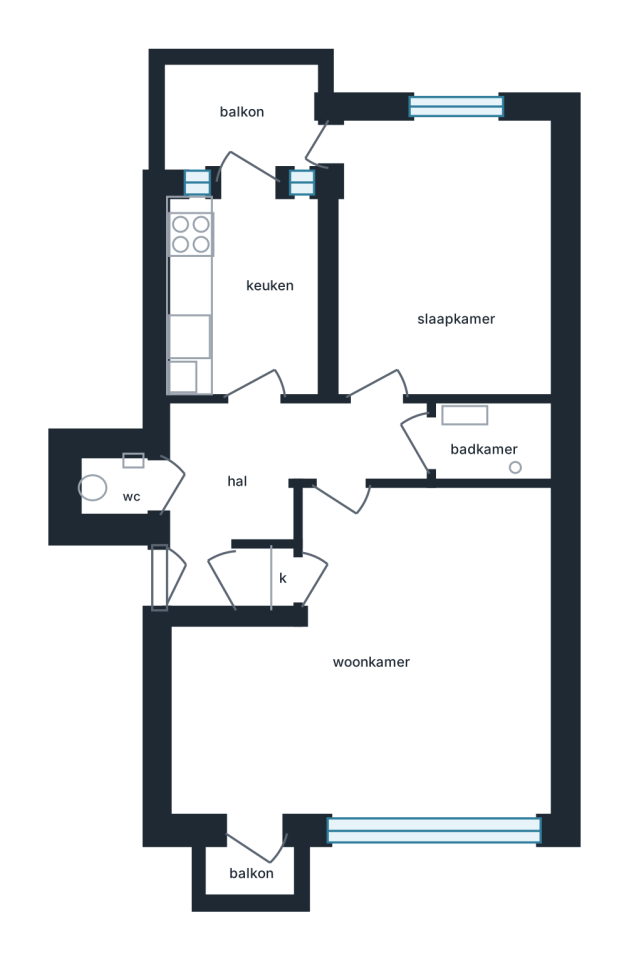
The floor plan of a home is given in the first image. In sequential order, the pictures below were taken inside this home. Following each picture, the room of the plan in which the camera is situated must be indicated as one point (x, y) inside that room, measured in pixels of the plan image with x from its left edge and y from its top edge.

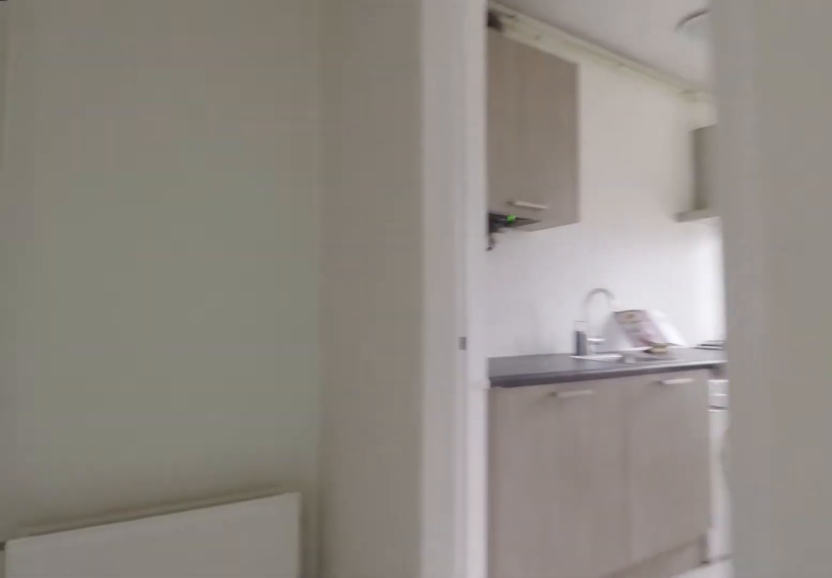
(265, 480)
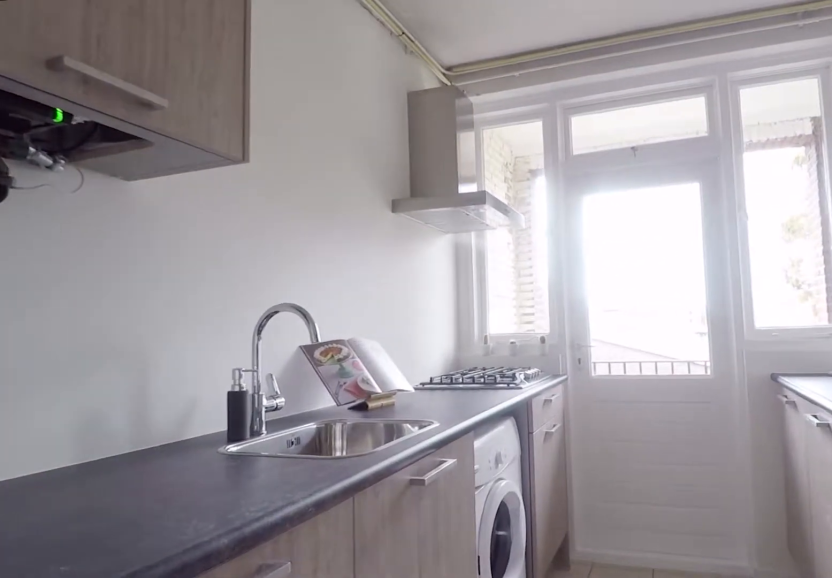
(245, 295)
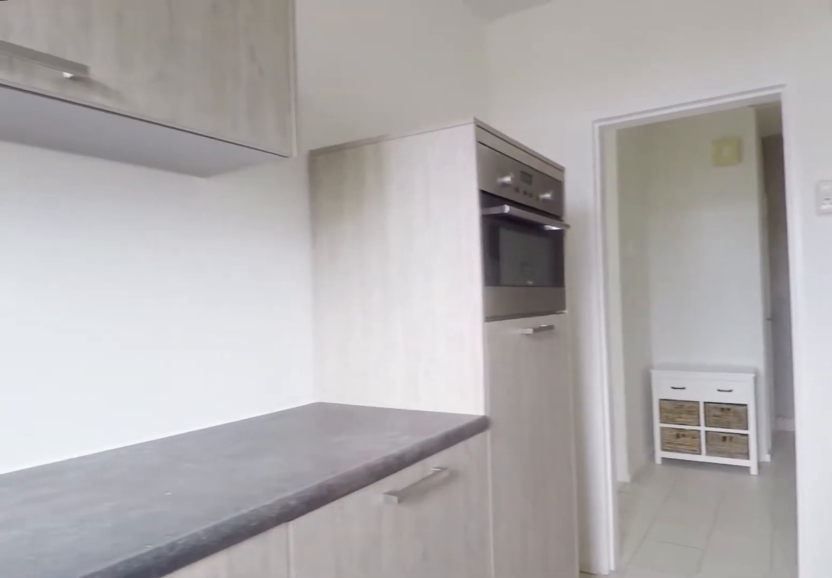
(245, 295)
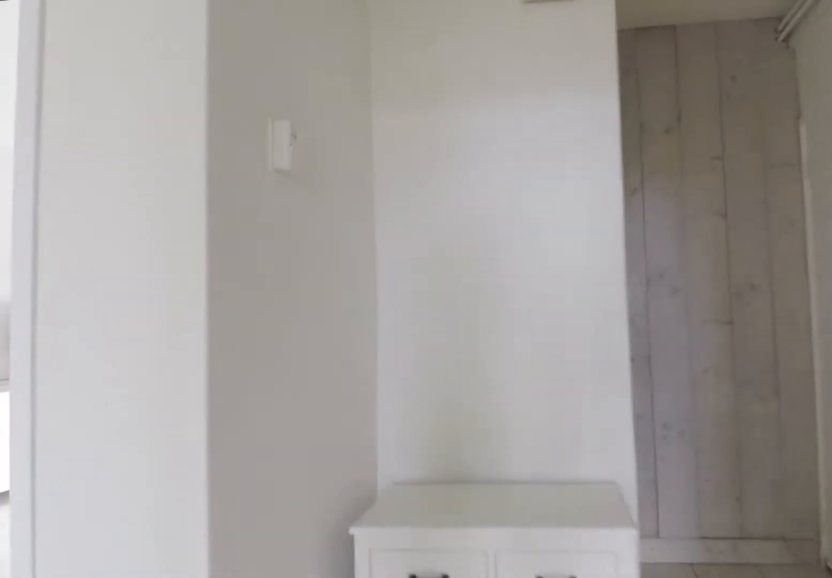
(265, 479)
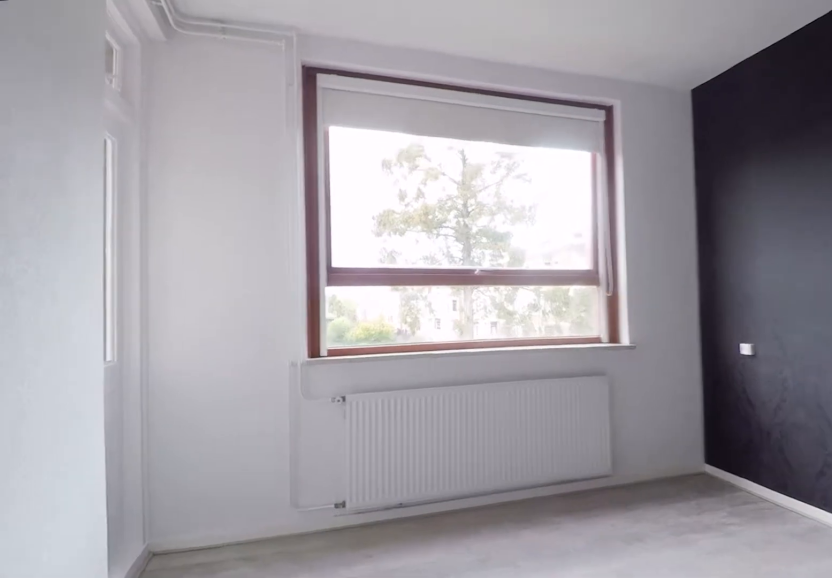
(432, 247)
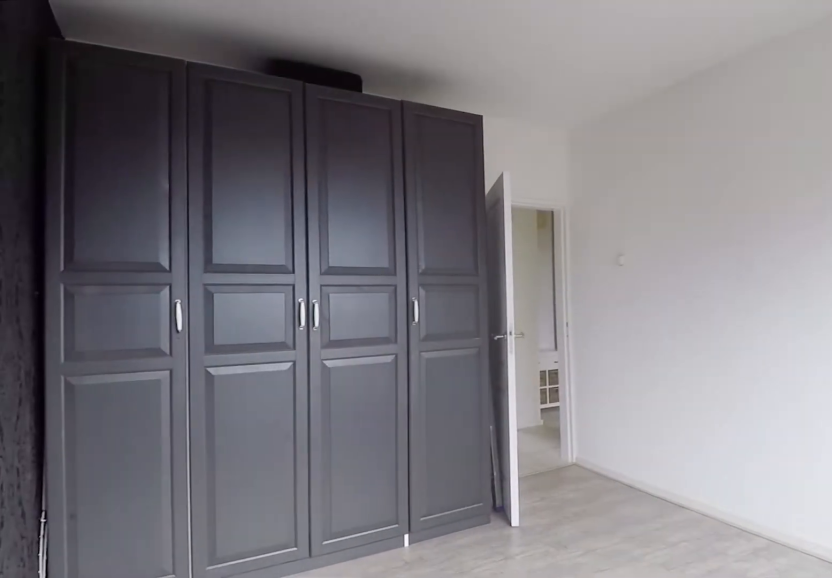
(432, 247)
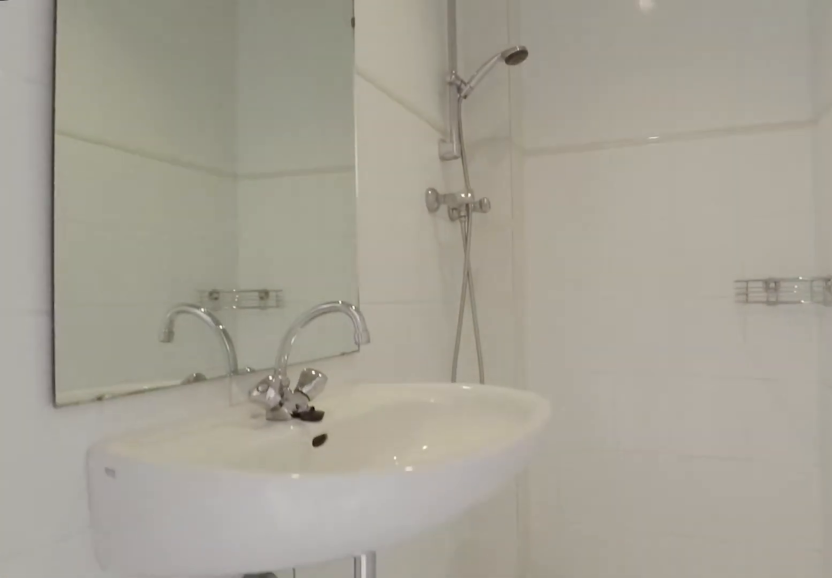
(496, 442)
